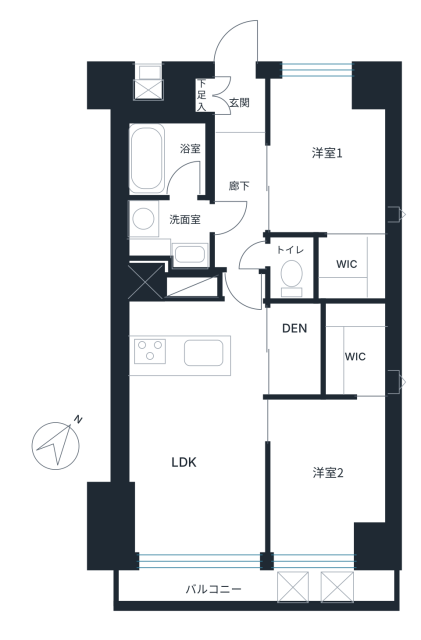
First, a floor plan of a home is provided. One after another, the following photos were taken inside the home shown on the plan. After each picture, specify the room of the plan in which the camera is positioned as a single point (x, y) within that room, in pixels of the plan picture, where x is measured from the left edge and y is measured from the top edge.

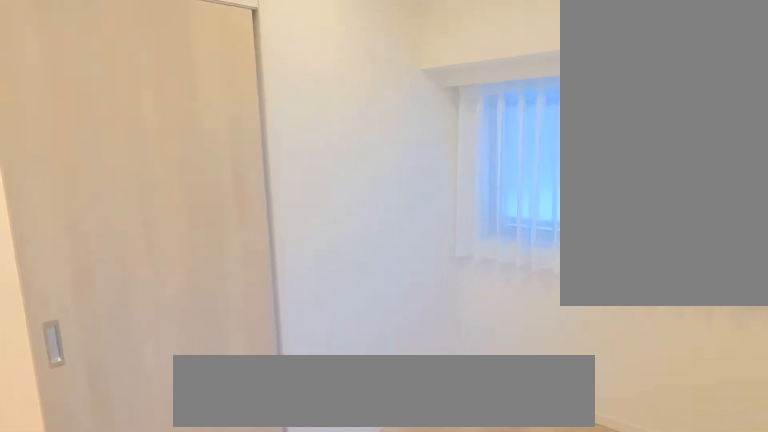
(331, 160)
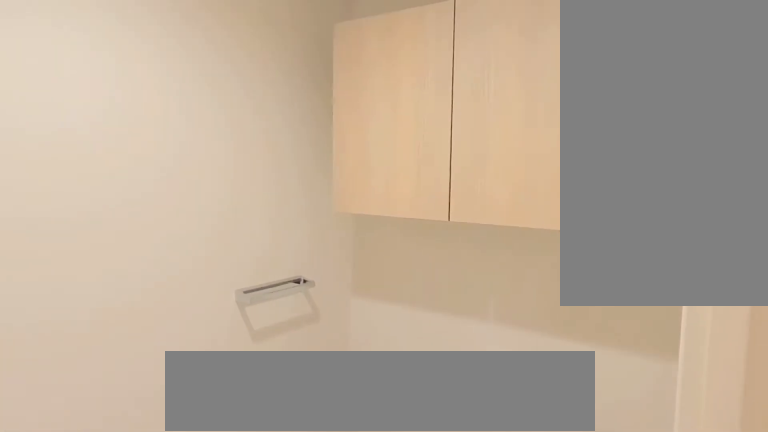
(296, 269)
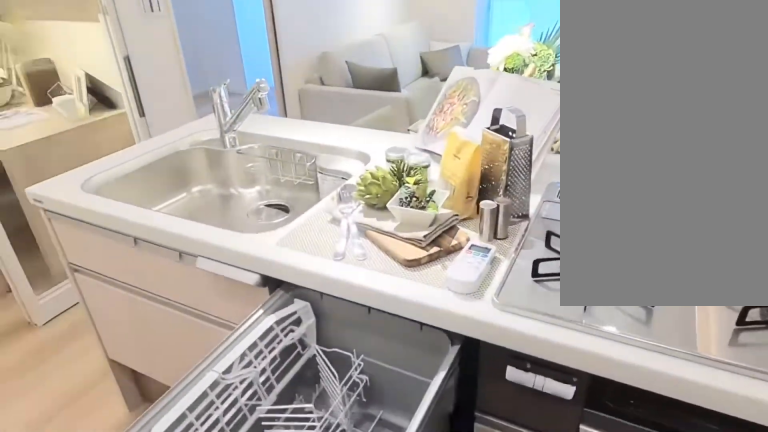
(181, 324)
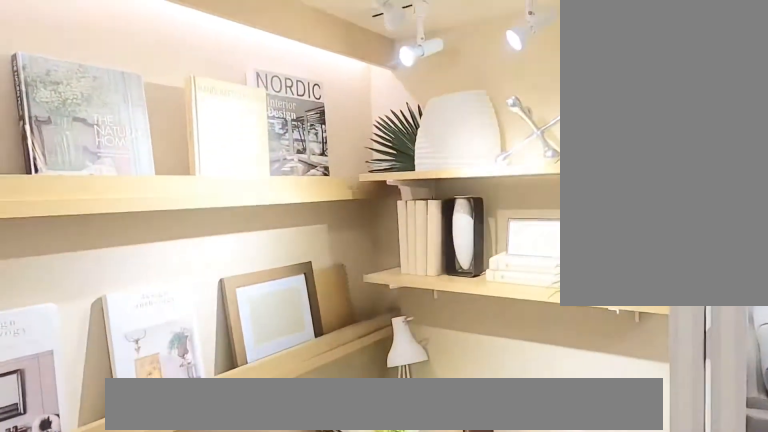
(287, 341)
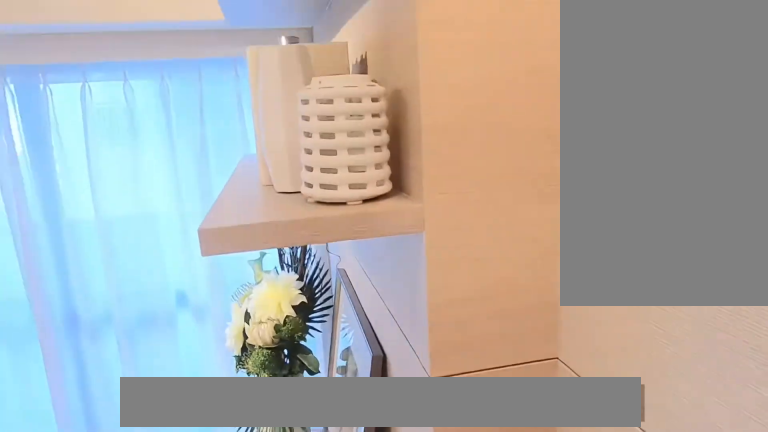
(189, 473)
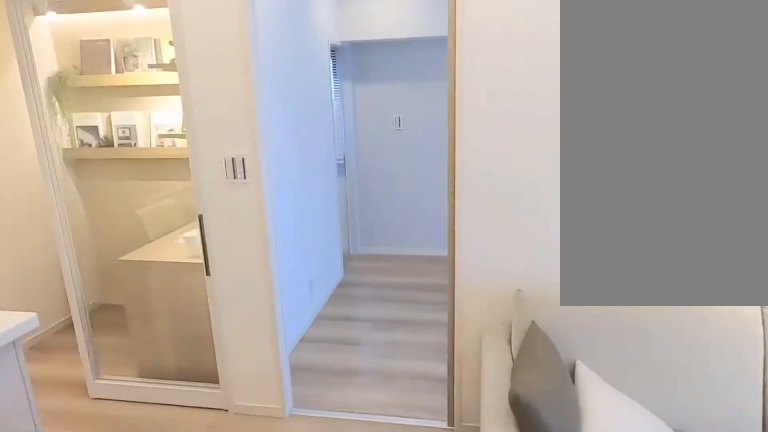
(189, 473)
